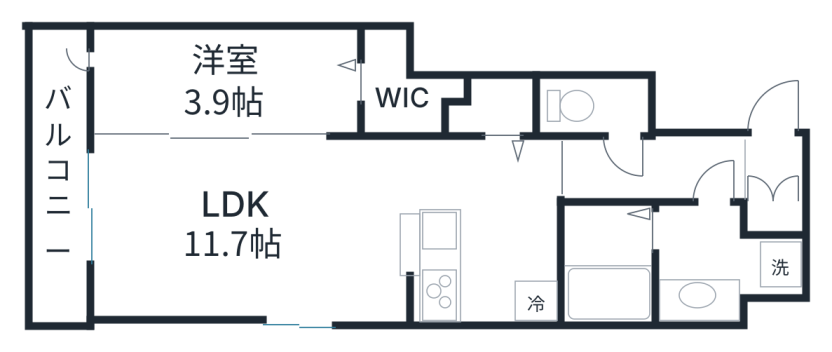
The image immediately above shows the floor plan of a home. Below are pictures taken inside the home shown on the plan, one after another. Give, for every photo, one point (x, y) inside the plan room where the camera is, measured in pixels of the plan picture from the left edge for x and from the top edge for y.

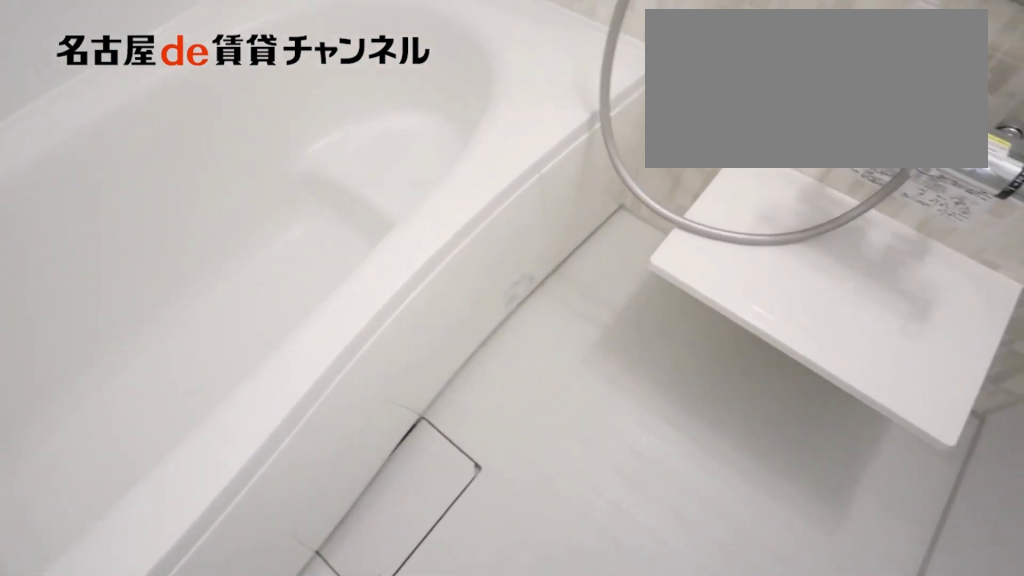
(606, 265)
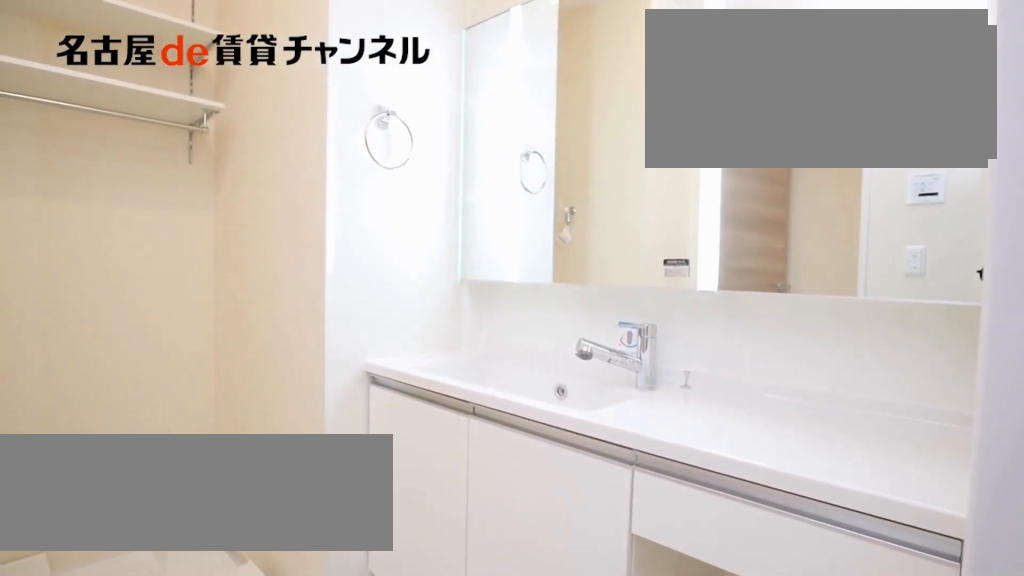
(721, 263)
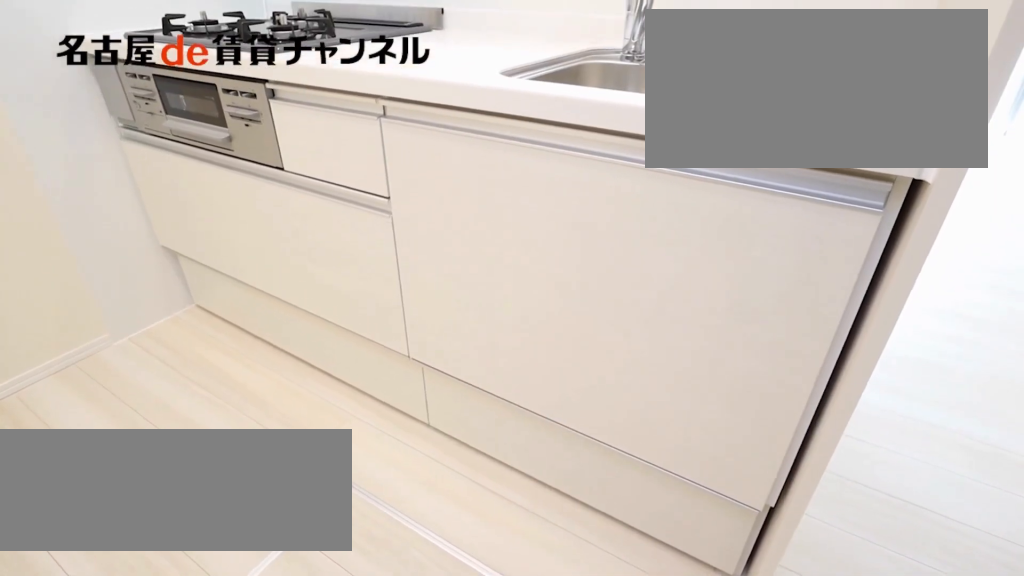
(491, 233)
